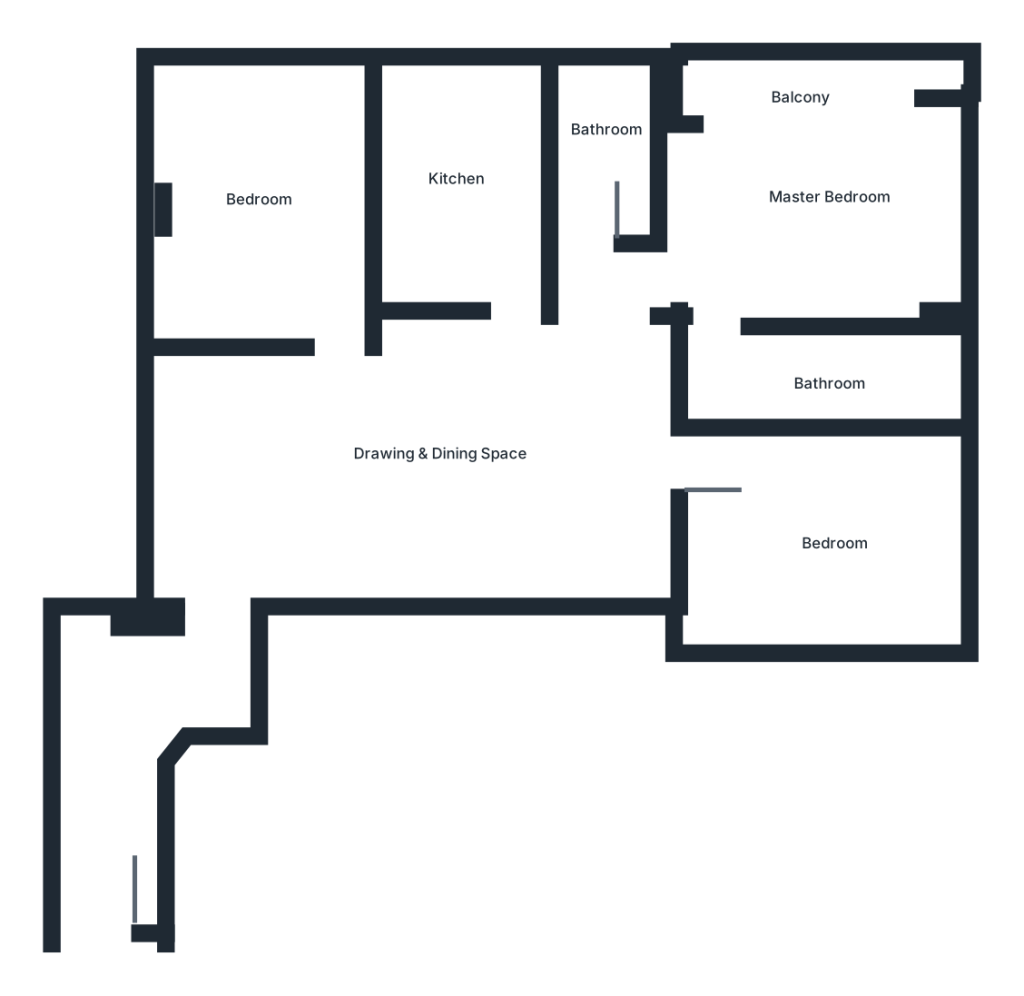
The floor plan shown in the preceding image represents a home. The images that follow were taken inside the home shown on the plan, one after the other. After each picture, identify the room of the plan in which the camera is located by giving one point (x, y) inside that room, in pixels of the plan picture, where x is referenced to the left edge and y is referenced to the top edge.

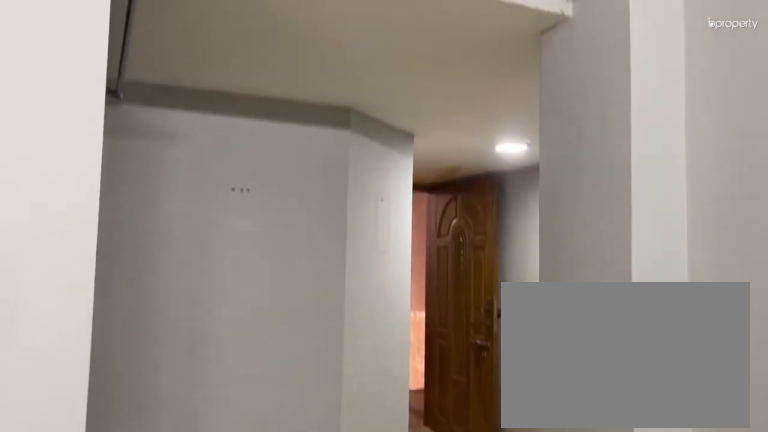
(433, 419)
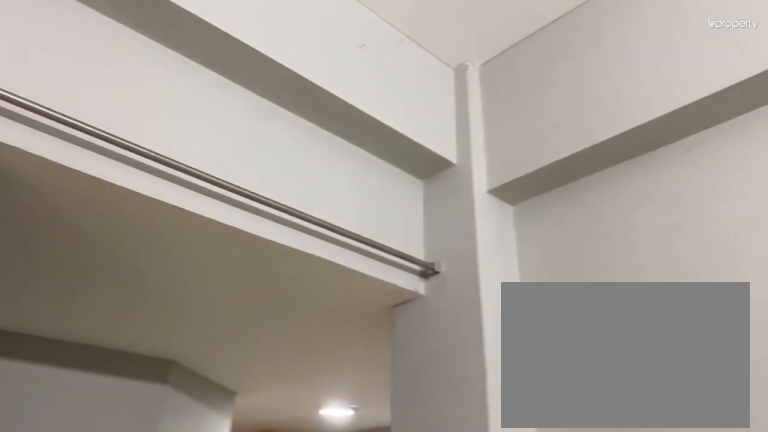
(433, 419)
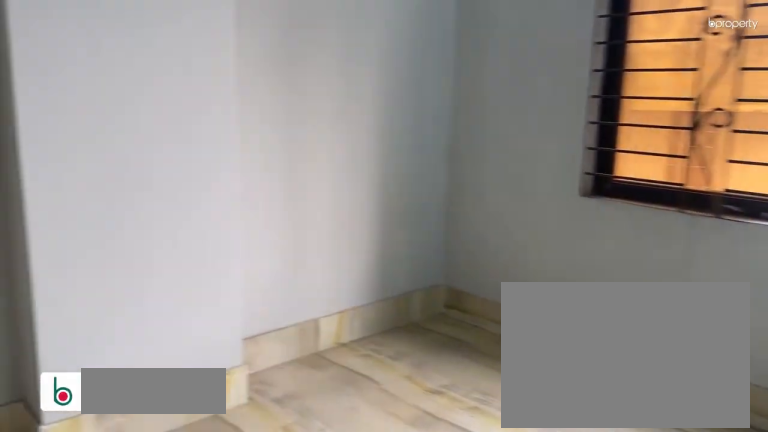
(247, 234)
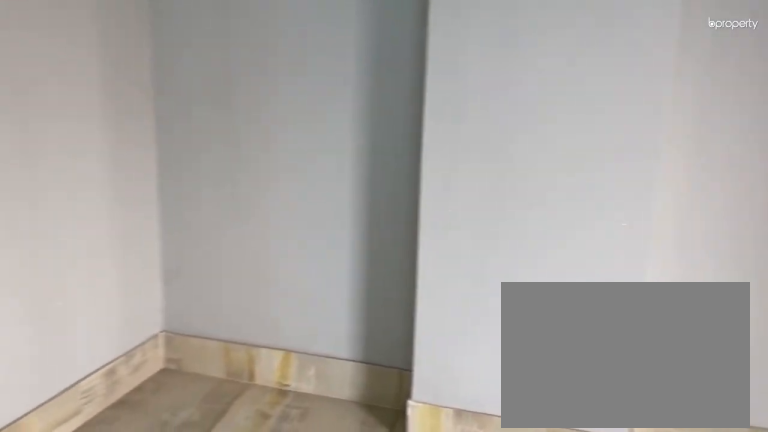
(247, 234)
